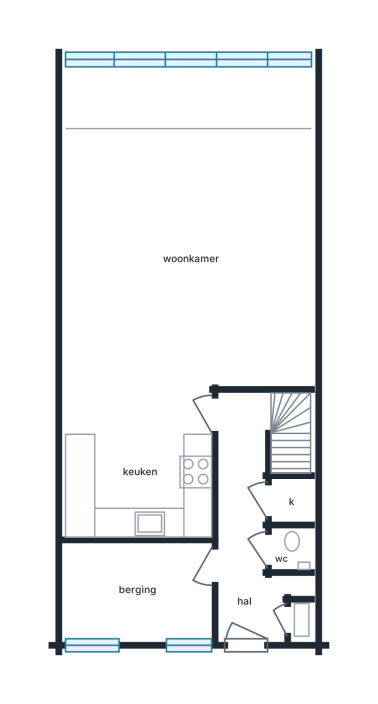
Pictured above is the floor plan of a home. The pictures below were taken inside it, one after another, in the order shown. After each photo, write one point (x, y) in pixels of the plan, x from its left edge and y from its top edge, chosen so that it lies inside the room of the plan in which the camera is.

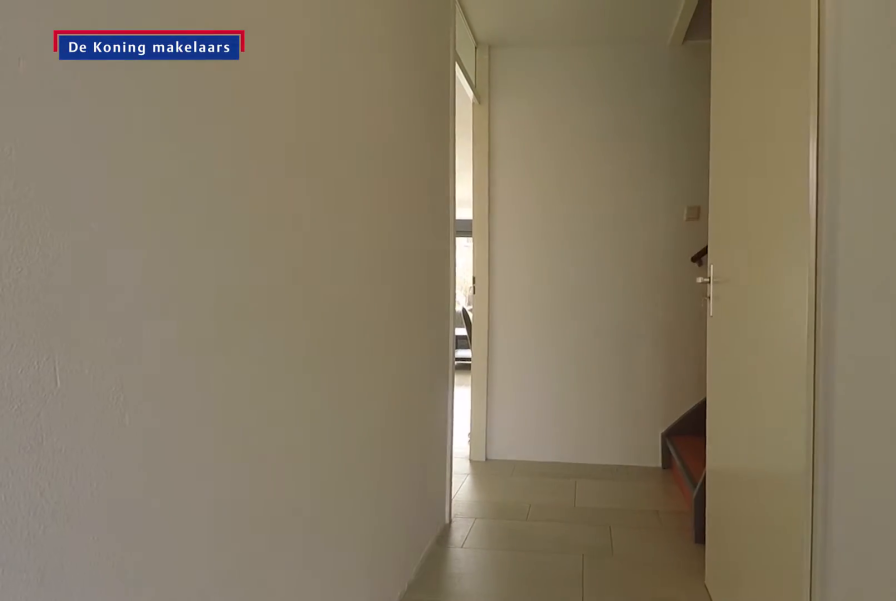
(247, 527)
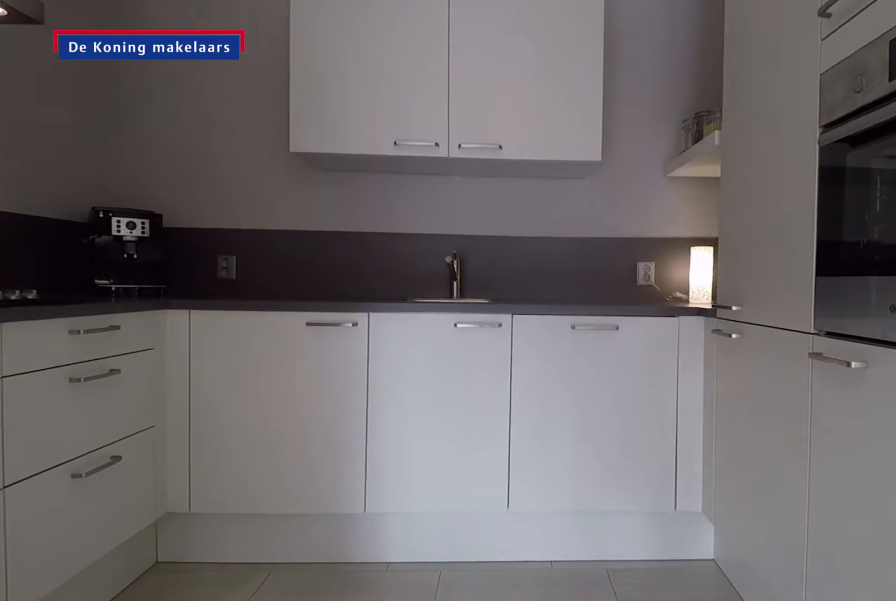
(138, 464)
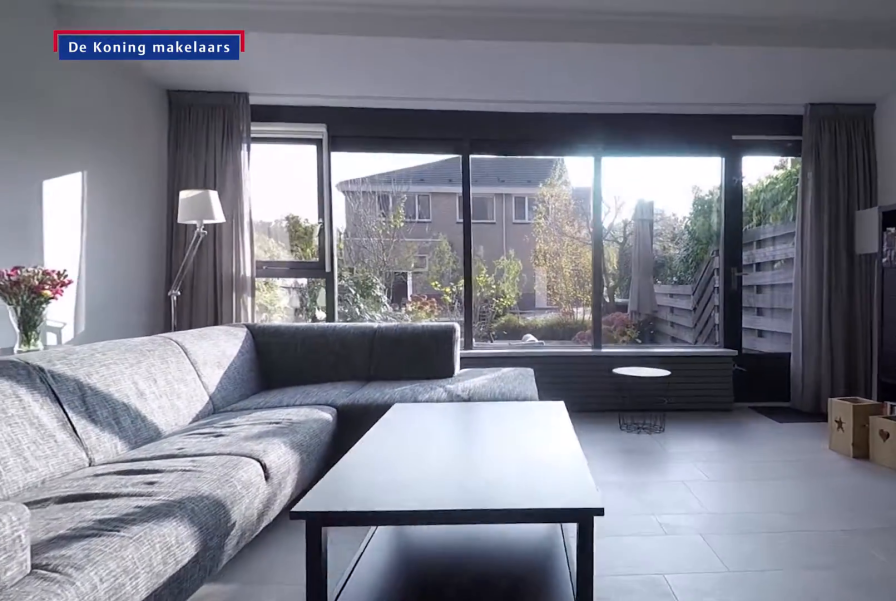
(208, 192)
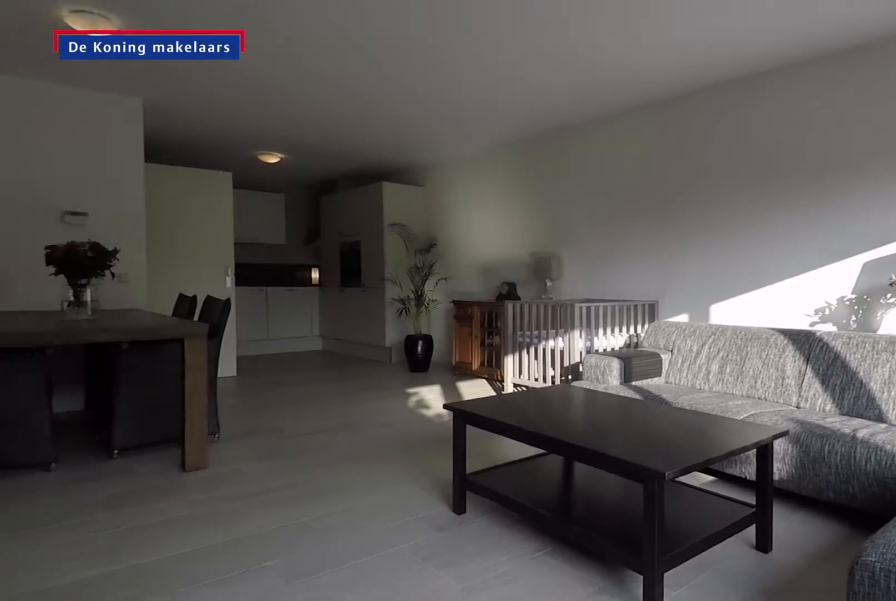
(208, 192)
